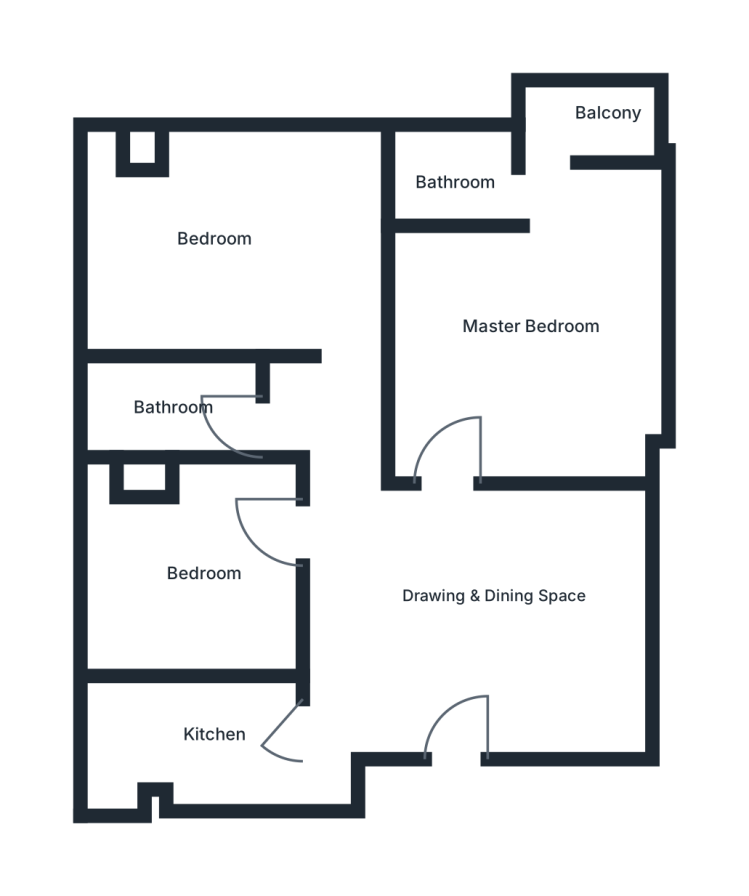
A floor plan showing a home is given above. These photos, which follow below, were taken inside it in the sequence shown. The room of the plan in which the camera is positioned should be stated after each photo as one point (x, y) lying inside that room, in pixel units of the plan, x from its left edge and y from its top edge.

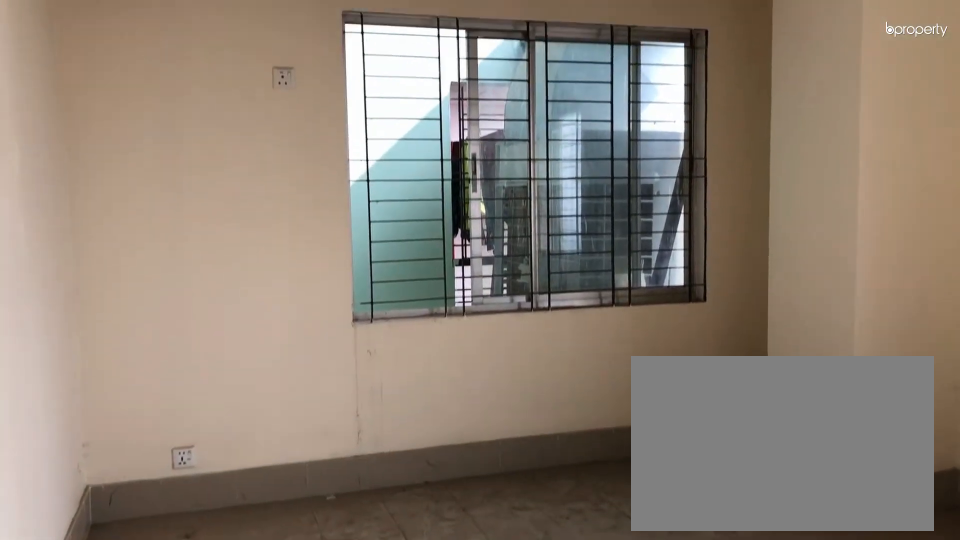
(206, 237)
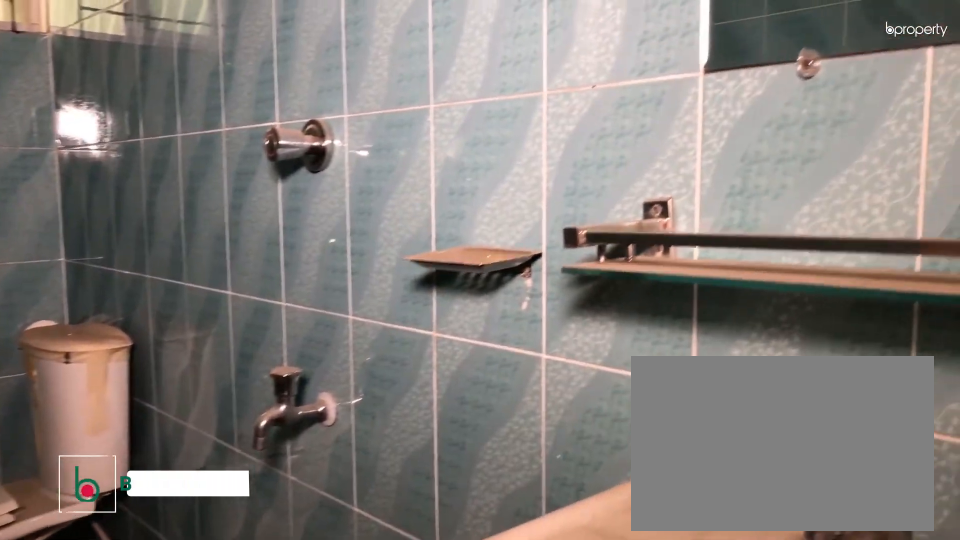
(186, 414)
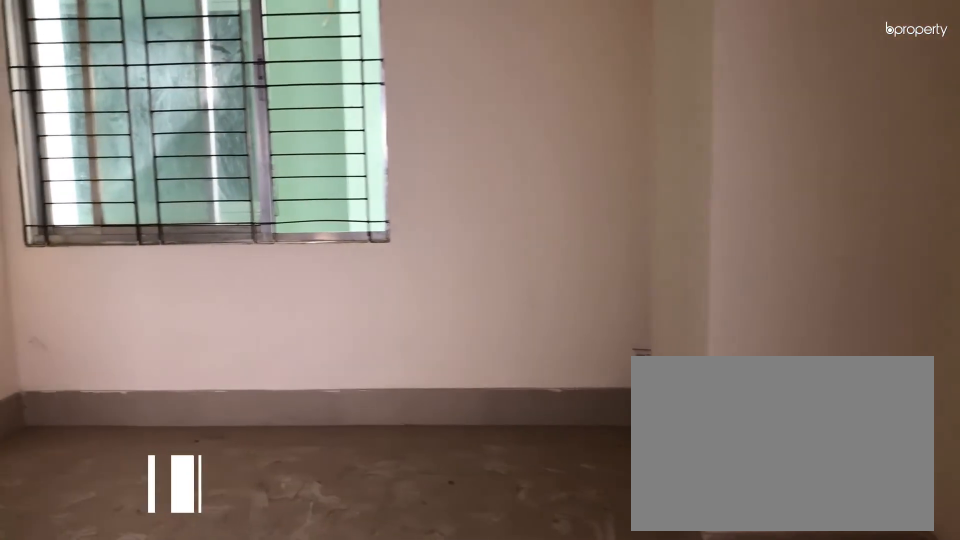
(192, 591)
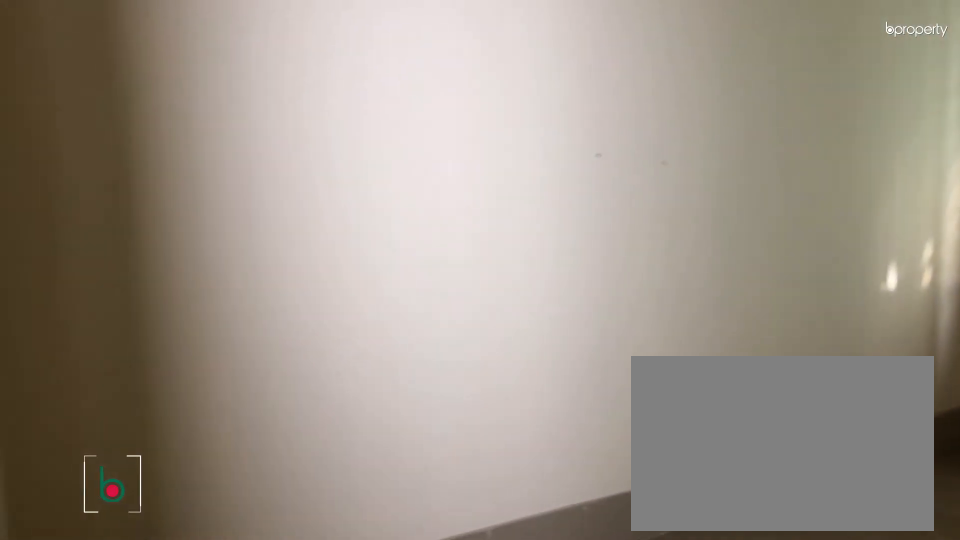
(192, 591)
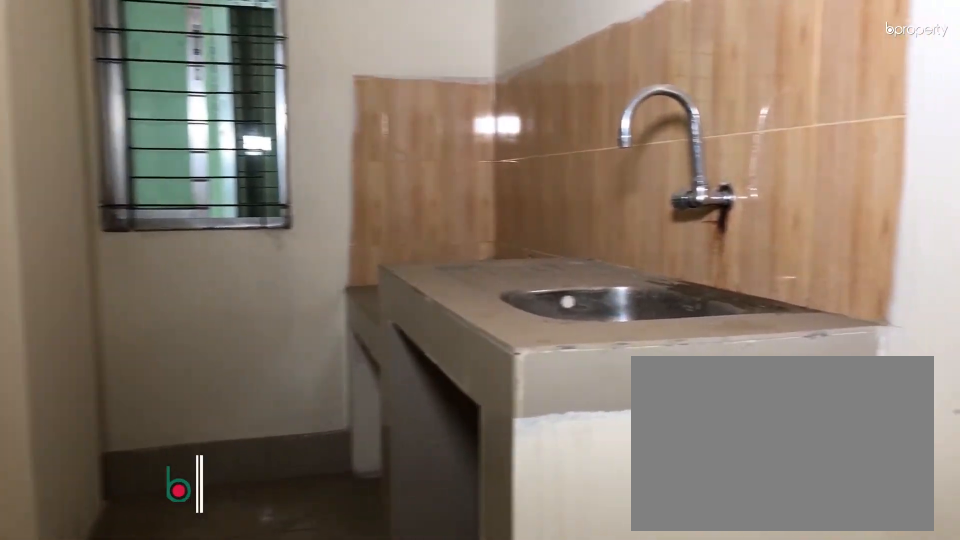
(209, 748)
